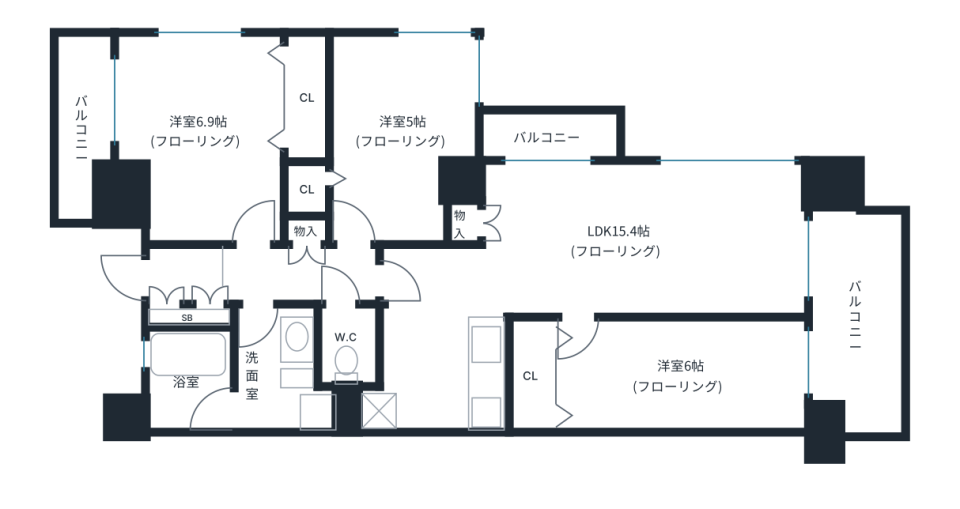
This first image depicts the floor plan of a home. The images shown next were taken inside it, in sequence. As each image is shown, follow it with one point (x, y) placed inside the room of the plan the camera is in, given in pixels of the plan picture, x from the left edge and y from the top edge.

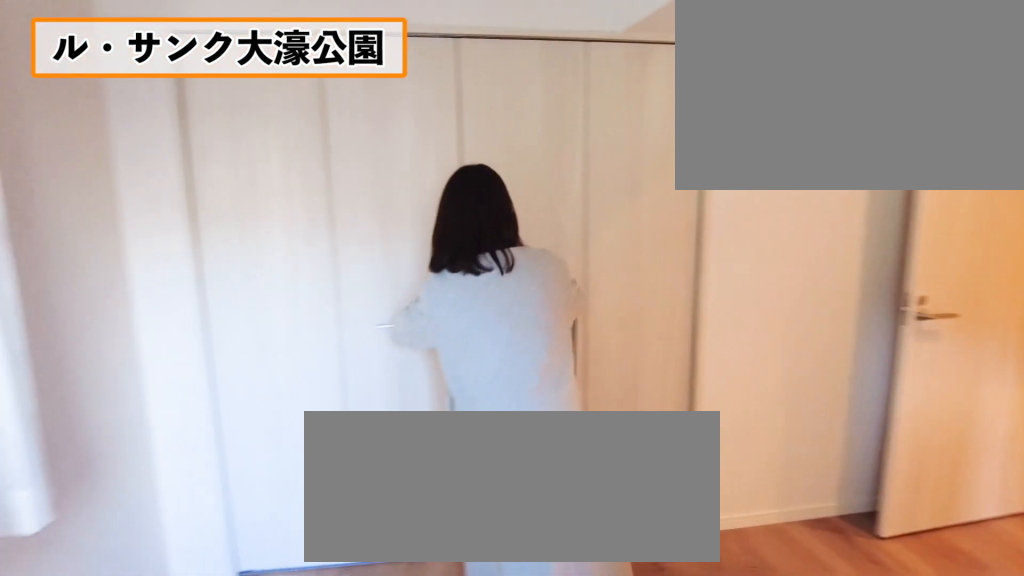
(199, 129)
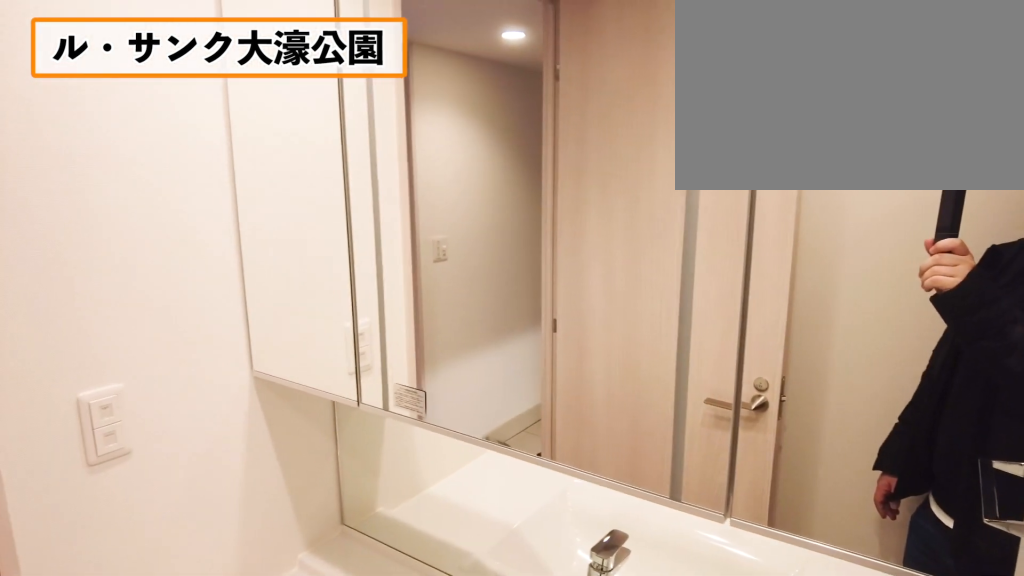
(266, 353)
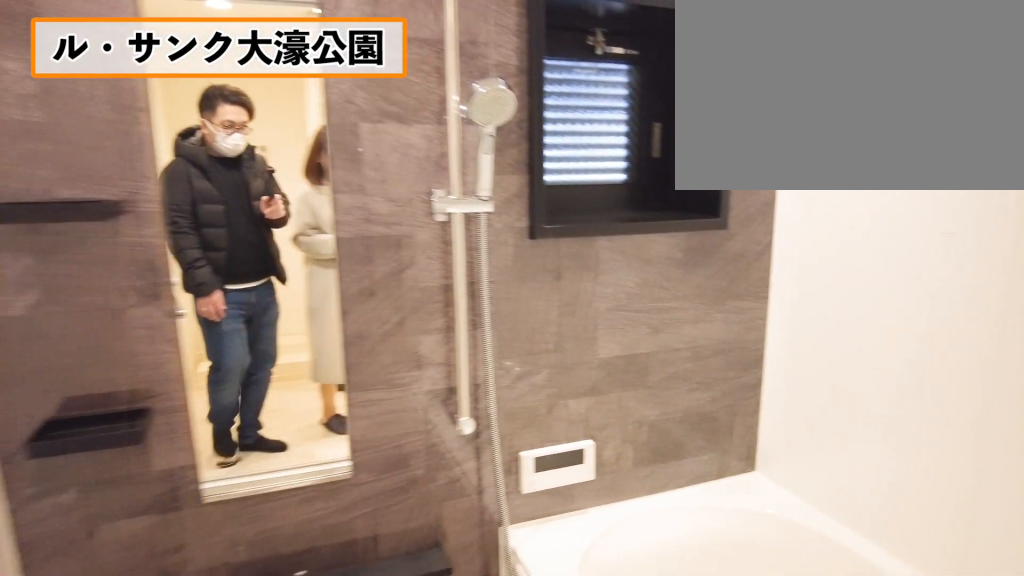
(204, 386)
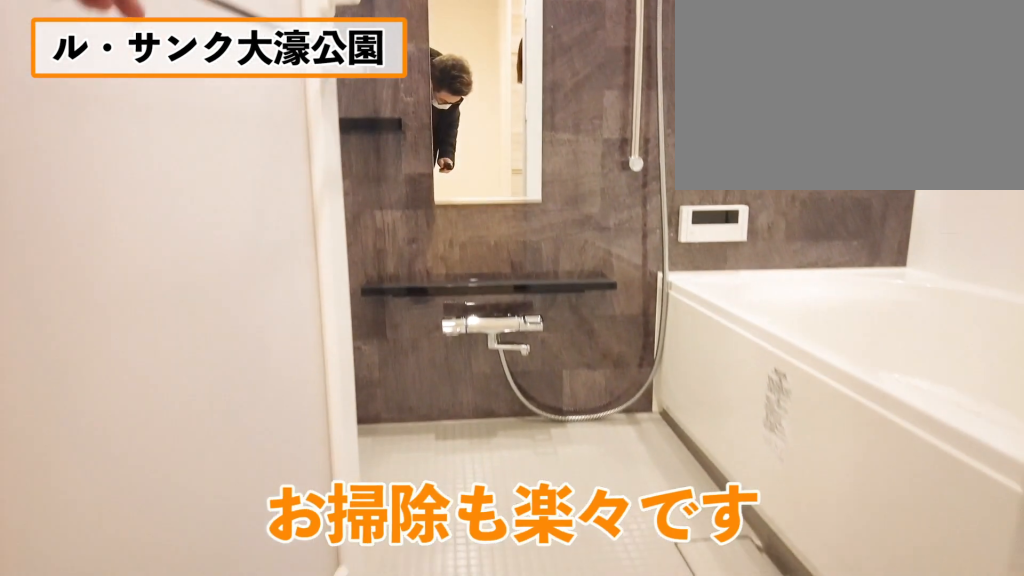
(205, 386)
